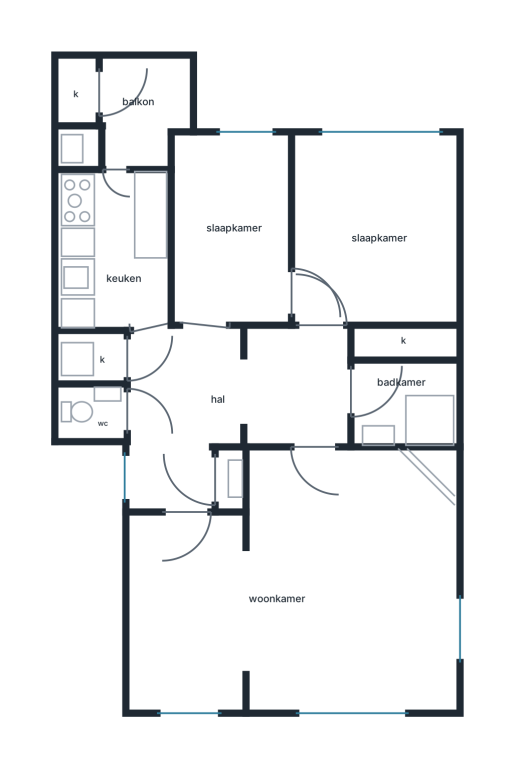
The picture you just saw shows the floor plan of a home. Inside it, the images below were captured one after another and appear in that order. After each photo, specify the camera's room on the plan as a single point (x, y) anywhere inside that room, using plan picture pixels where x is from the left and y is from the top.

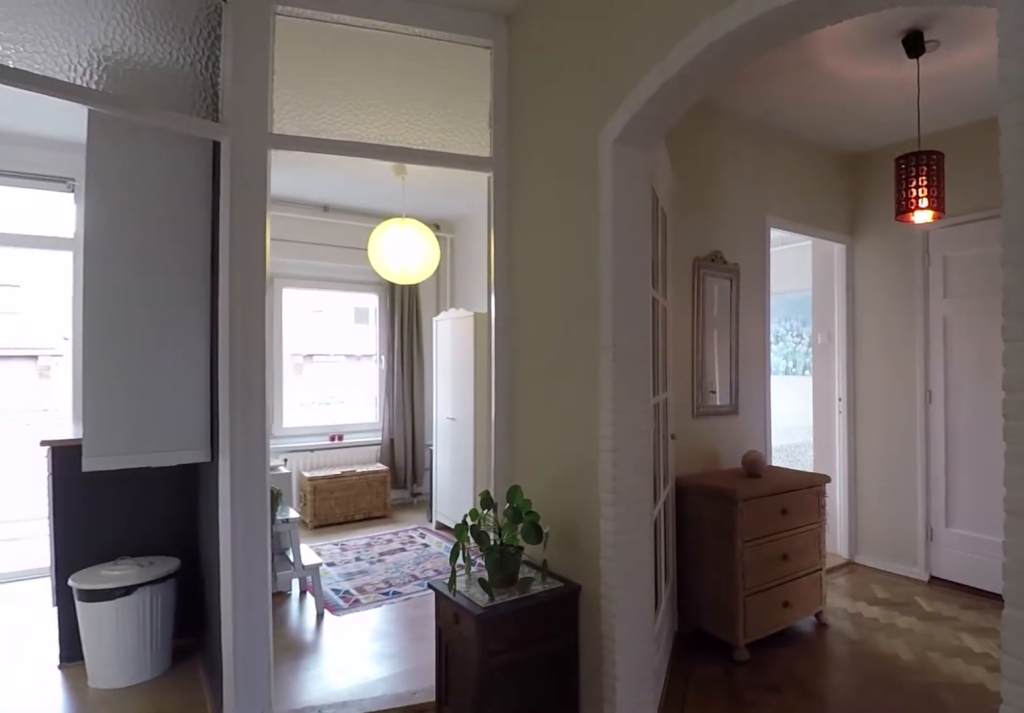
(132, 374)
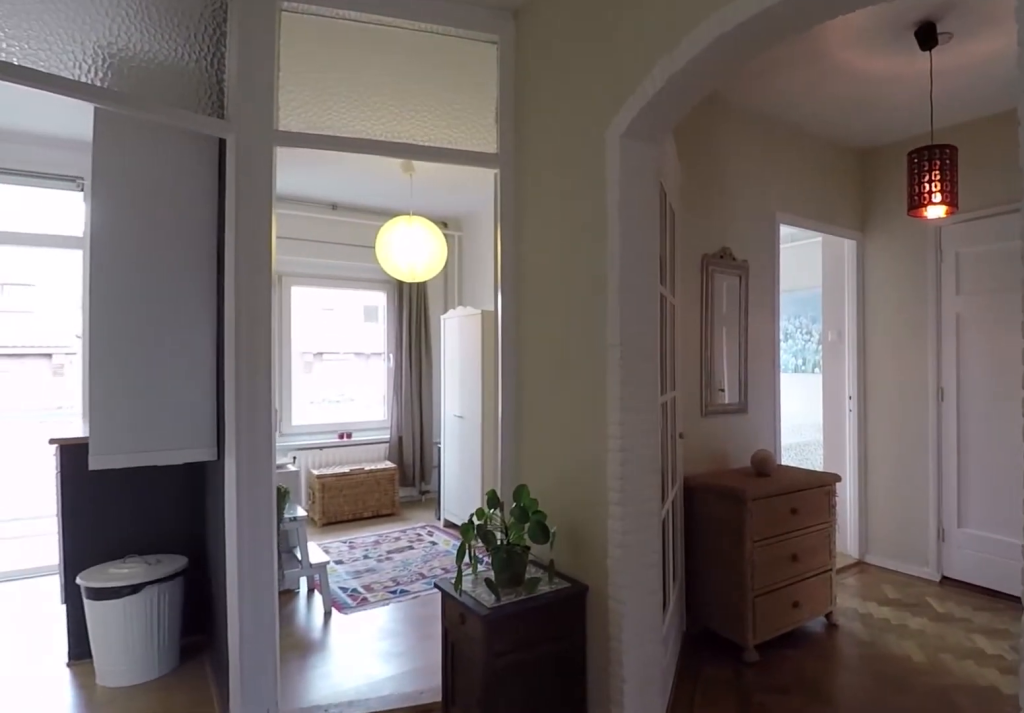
(132, 374)
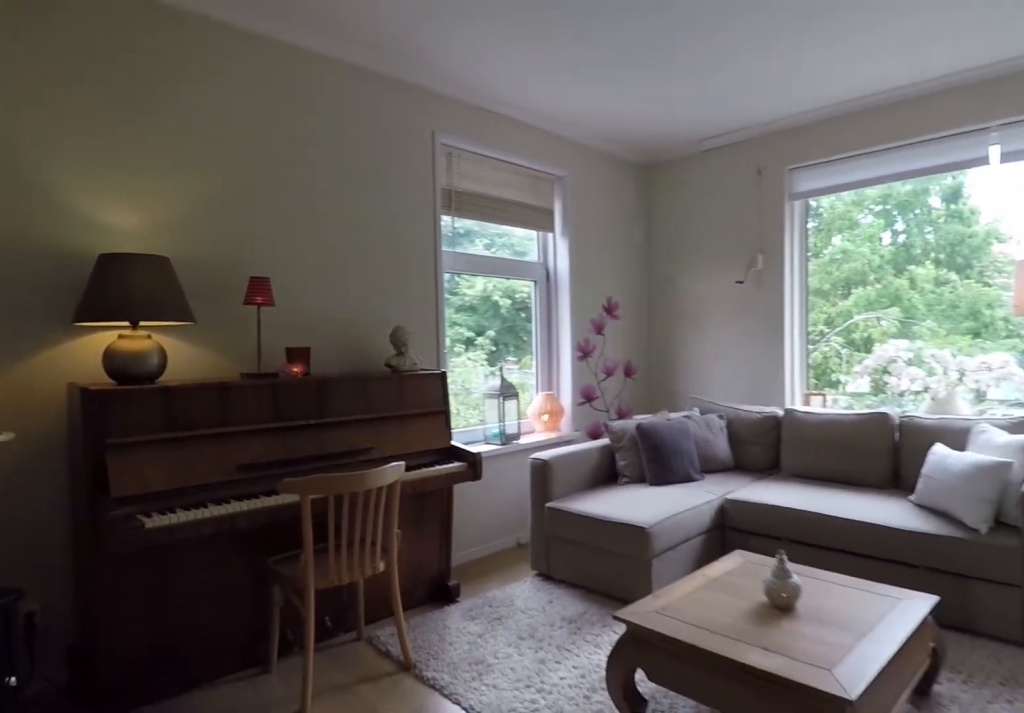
(302, 587)
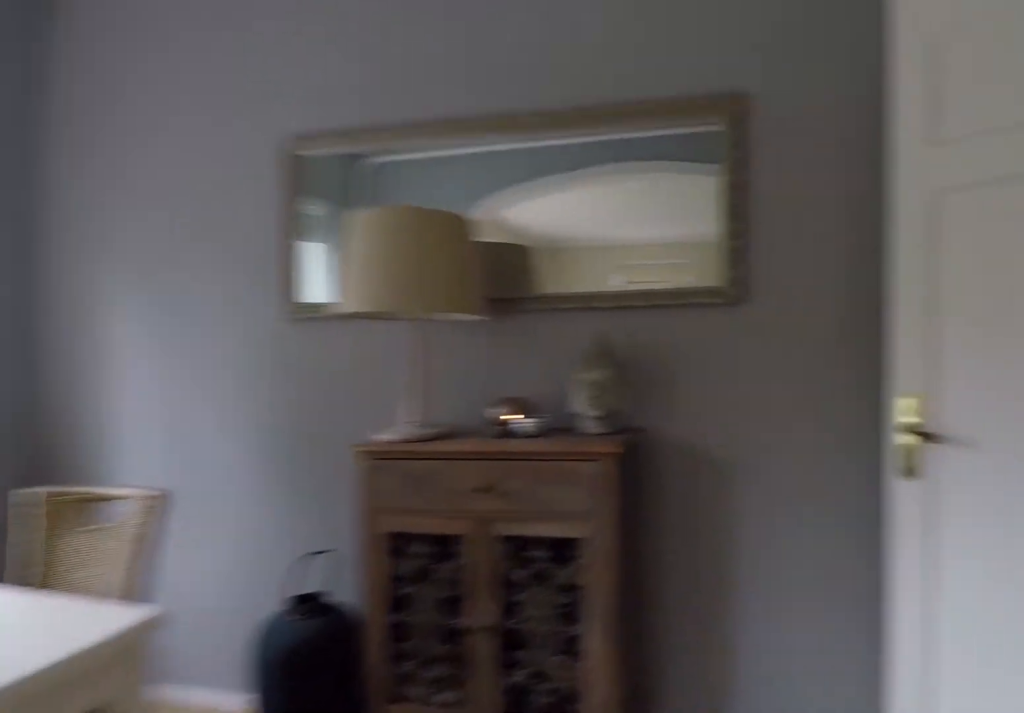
(302, 587)
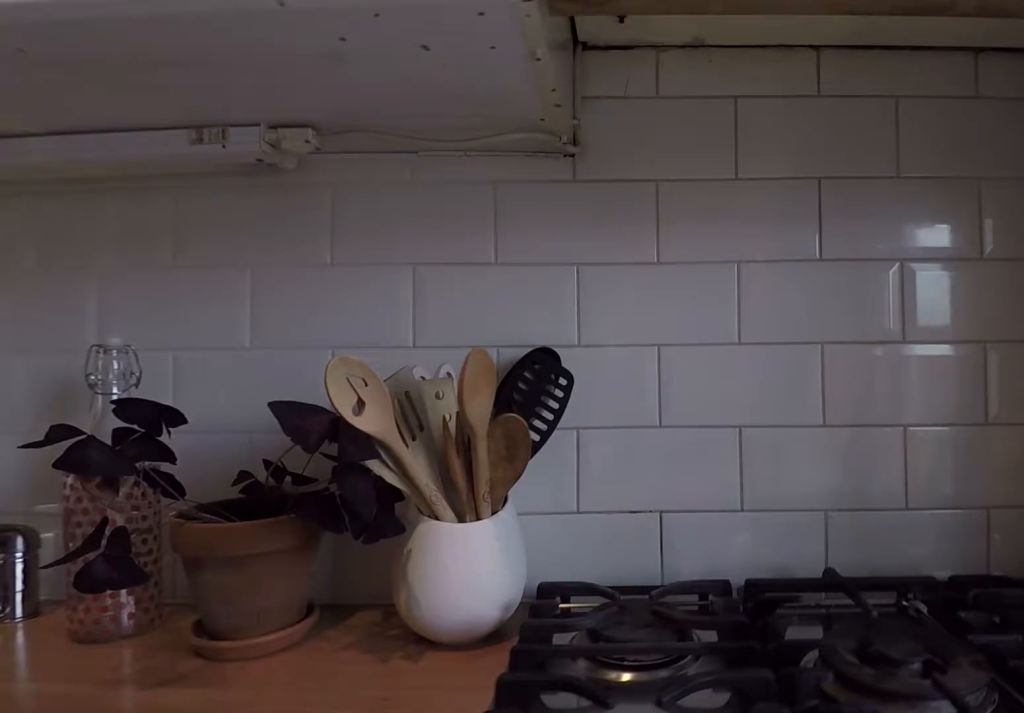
(114, 248)
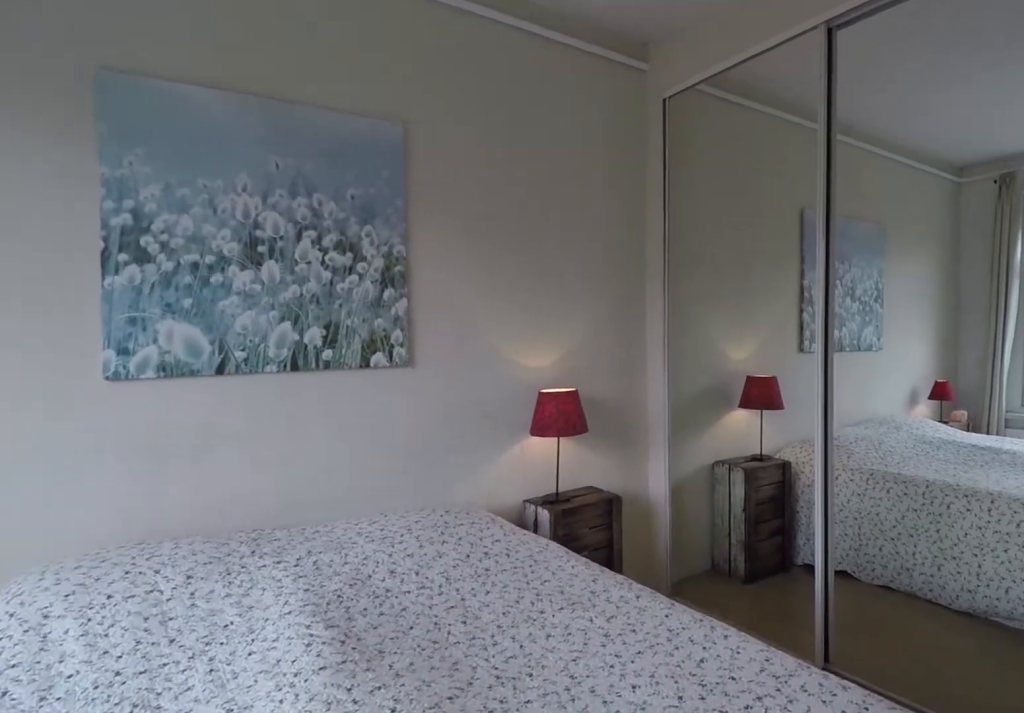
(372, 230)
